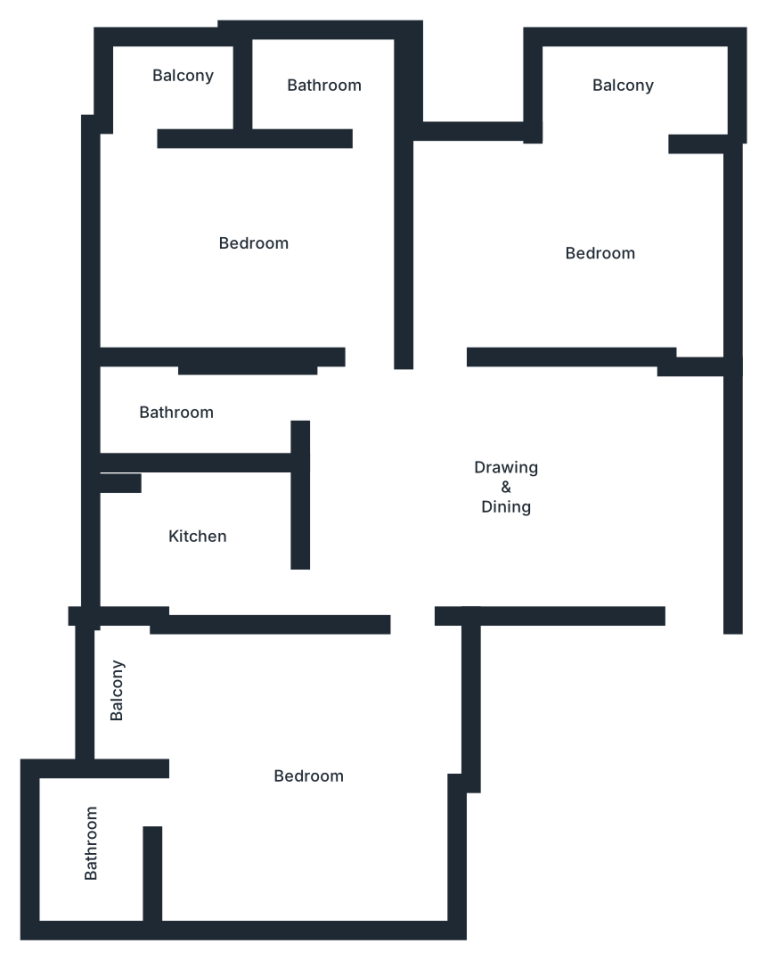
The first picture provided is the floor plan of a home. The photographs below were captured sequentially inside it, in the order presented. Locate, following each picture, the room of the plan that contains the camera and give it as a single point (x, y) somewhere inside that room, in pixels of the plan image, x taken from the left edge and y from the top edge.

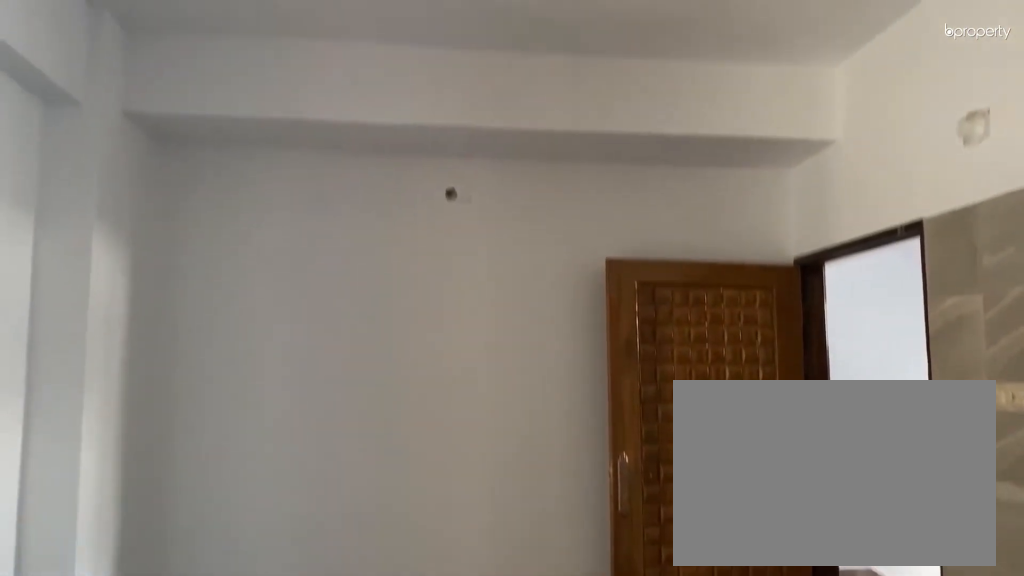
(509, 466)
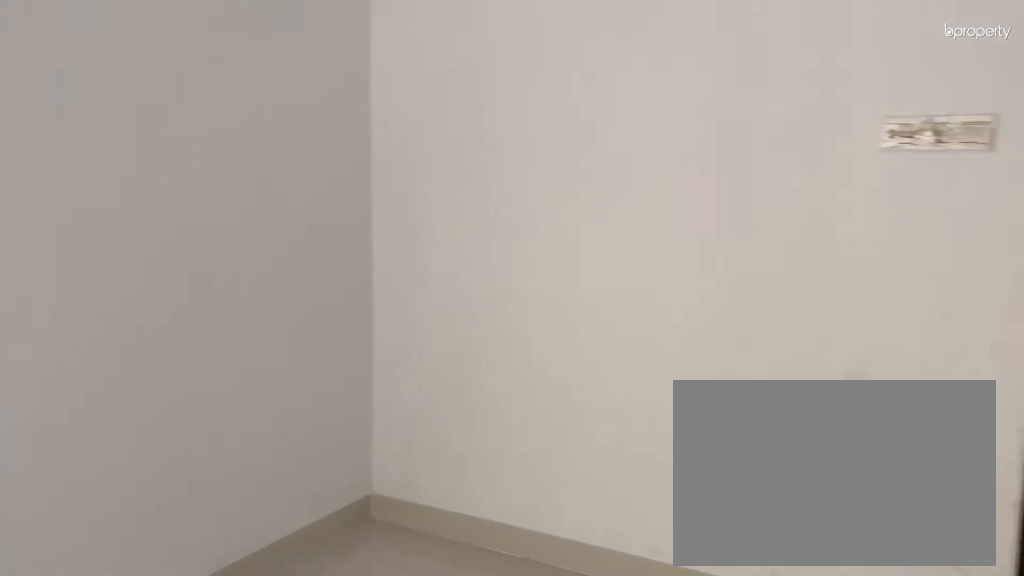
(606, 249)
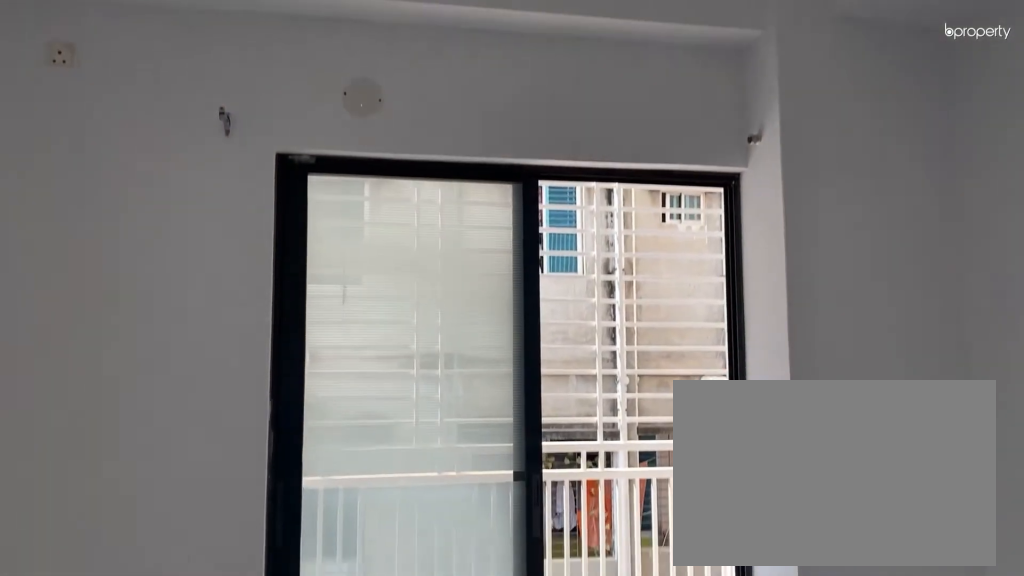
(606, 249)
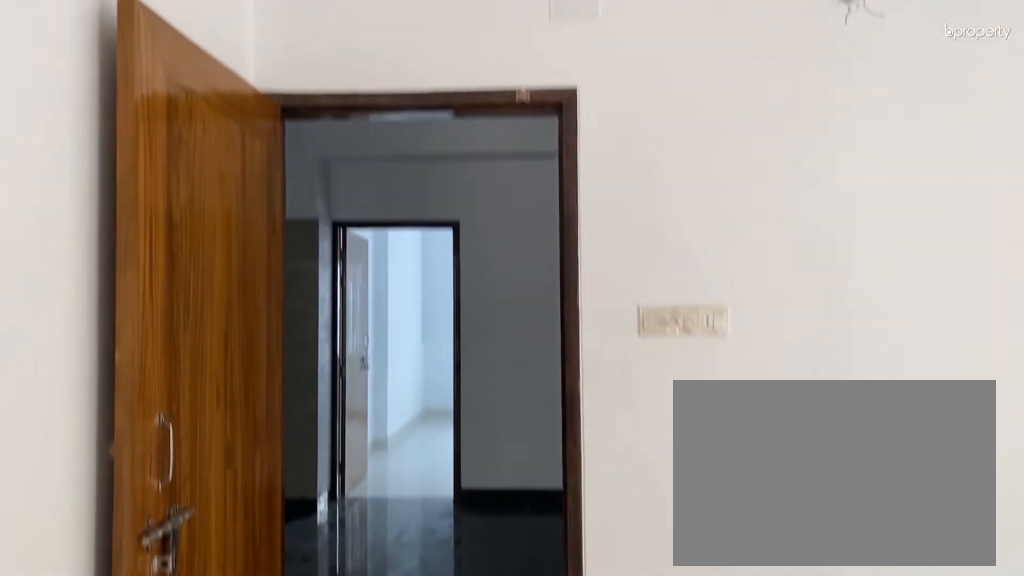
(262, 237)
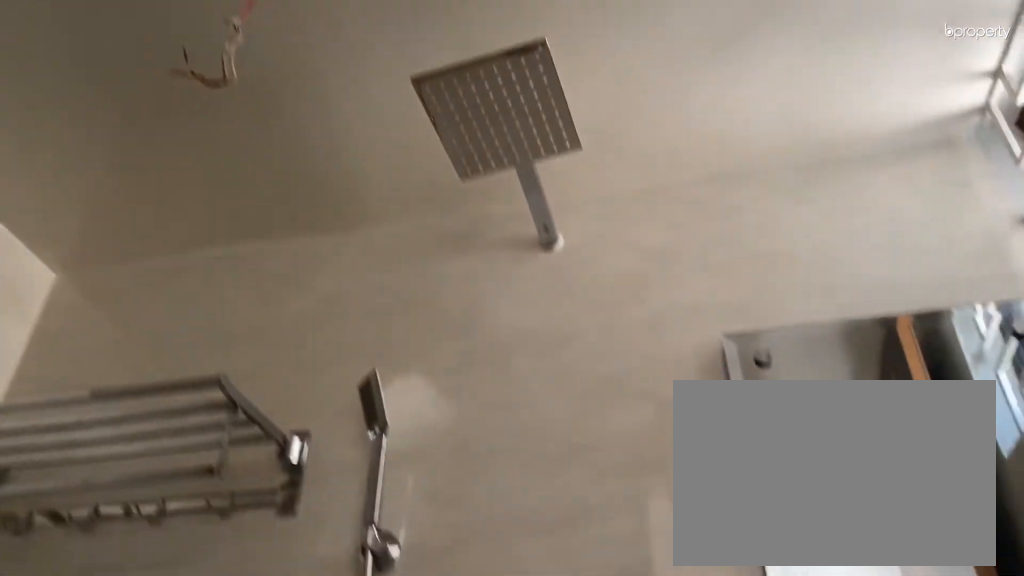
(323, 79)
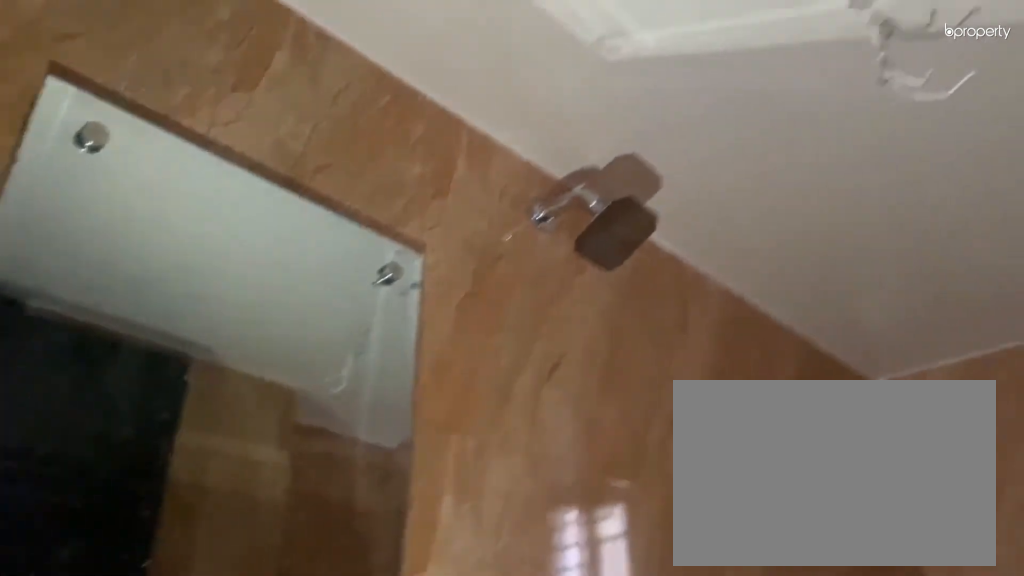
(196, 412)
